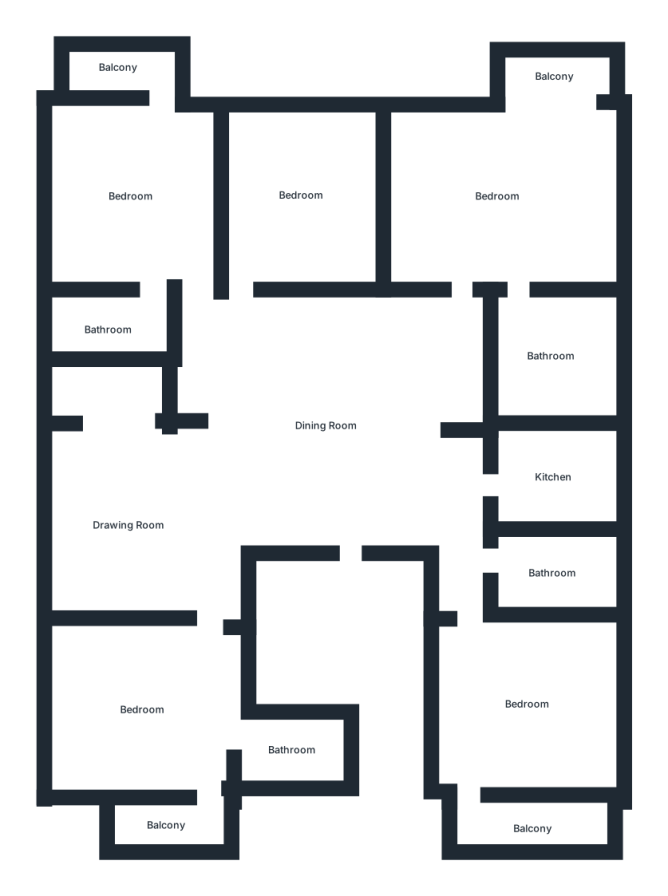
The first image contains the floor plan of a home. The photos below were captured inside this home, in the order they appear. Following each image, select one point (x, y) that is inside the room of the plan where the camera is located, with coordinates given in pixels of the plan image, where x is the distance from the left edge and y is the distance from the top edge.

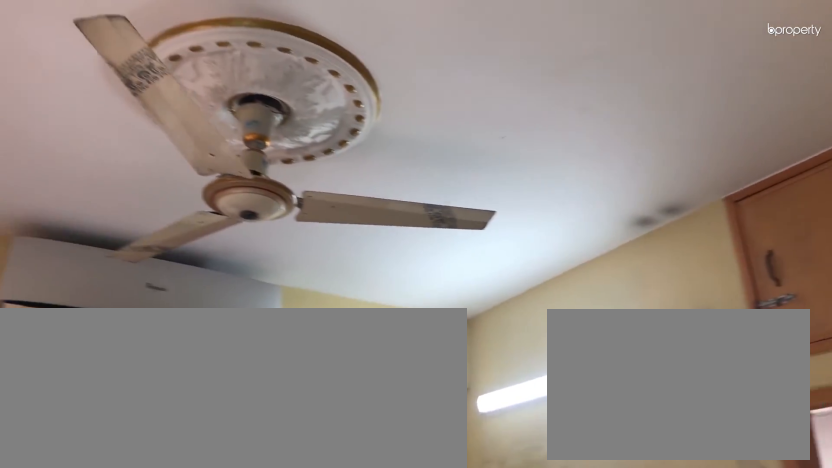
(499, 198)
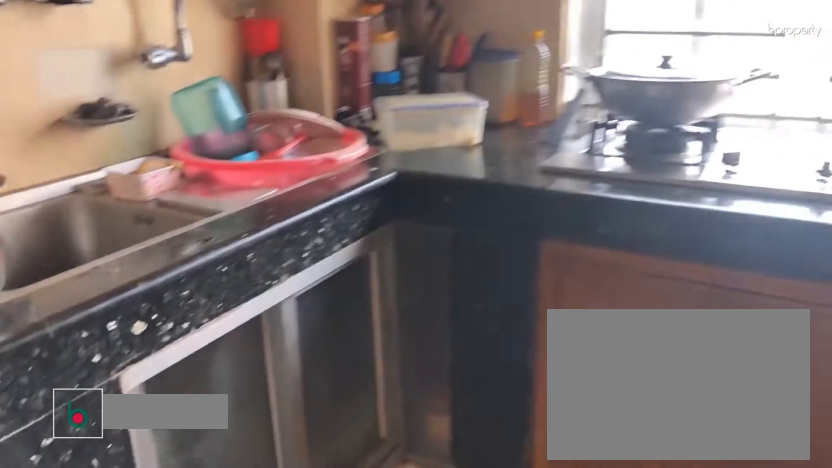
(556, 482)
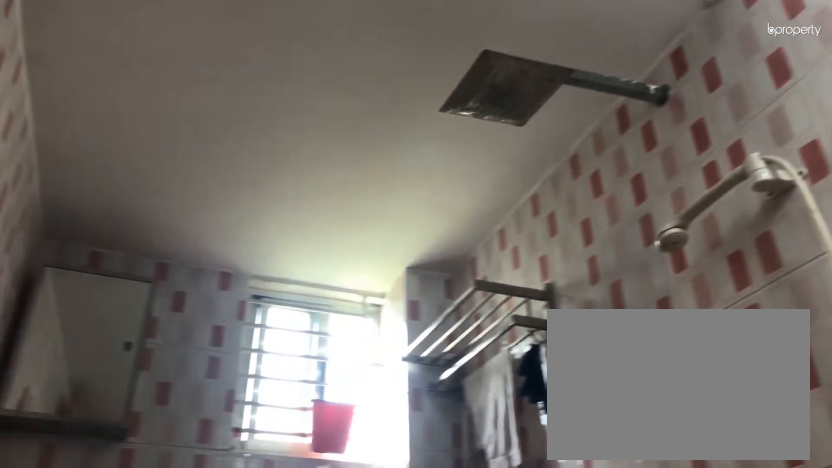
(550, 575)
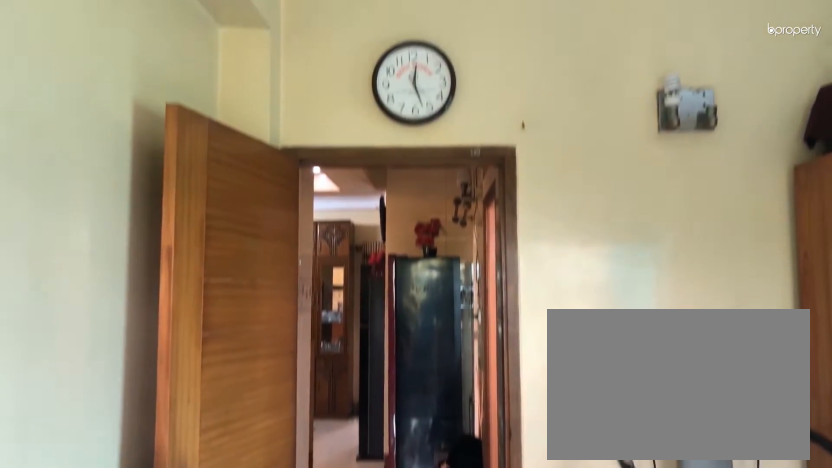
(525, 707)
